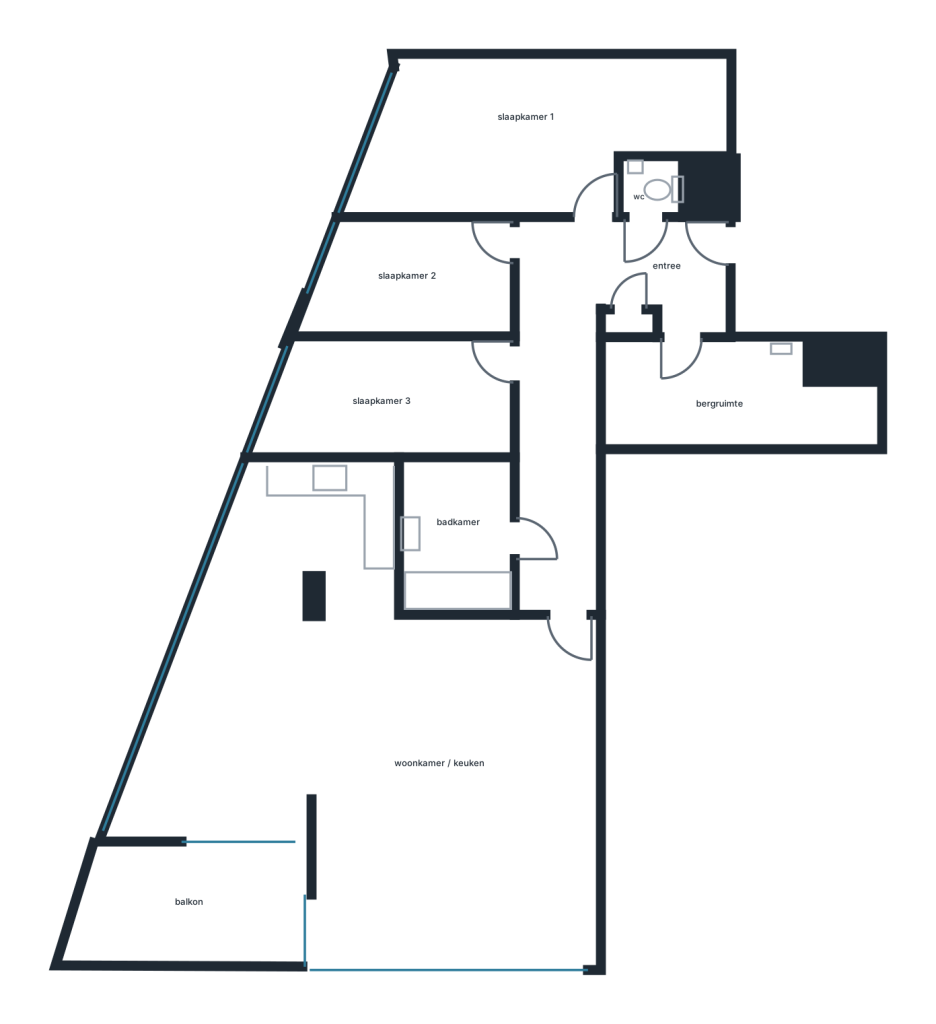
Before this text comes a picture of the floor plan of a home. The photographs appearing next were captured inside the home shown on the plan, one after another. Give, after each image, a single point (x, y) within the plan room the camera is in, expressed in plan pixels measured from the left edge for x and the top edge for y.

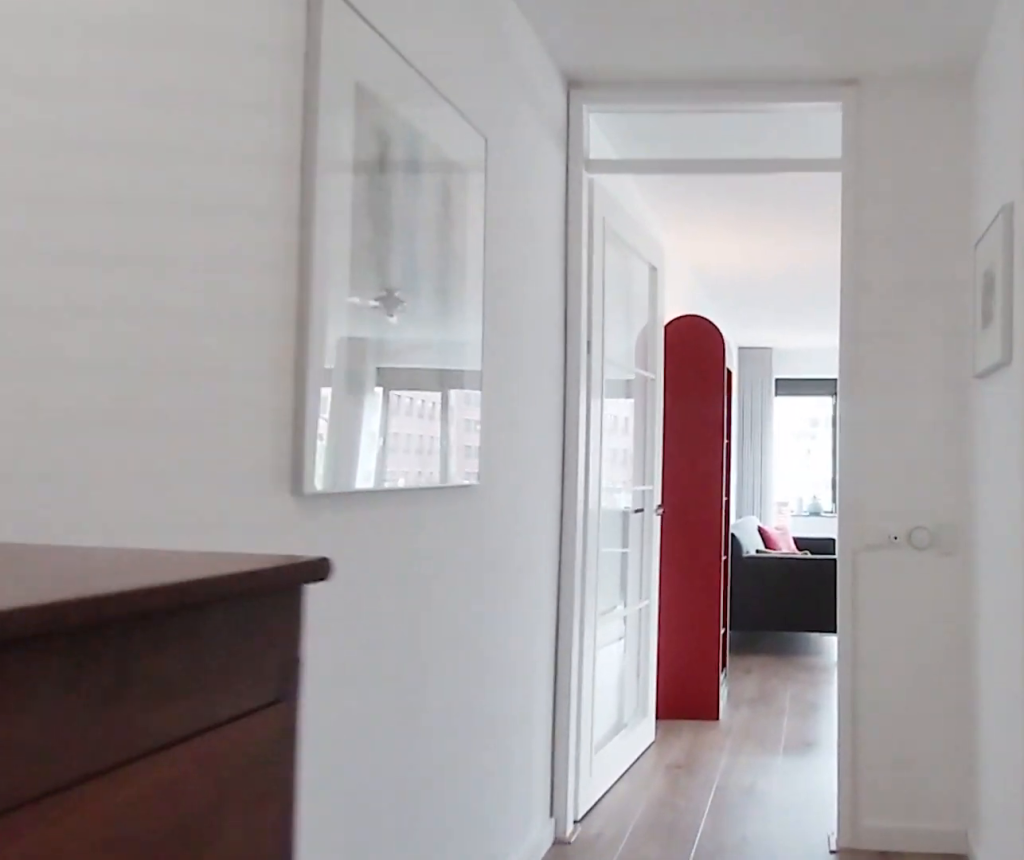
(589, 369)
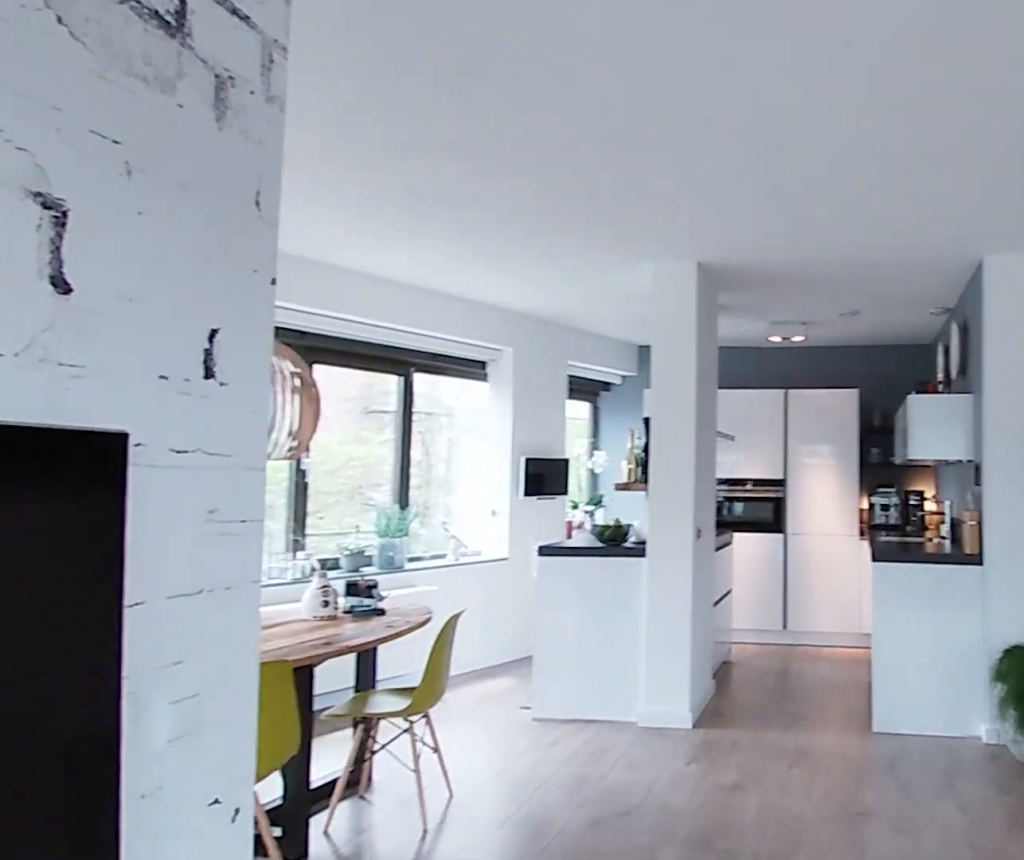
(469, 806)
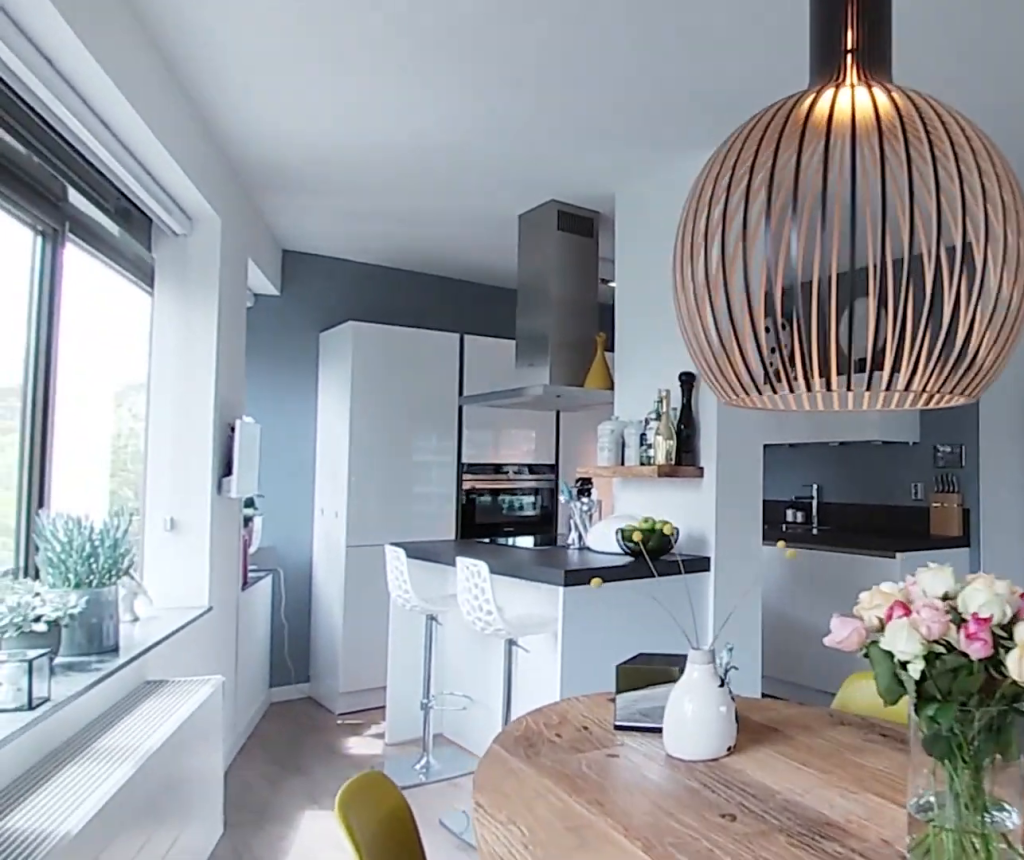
(262, 655)
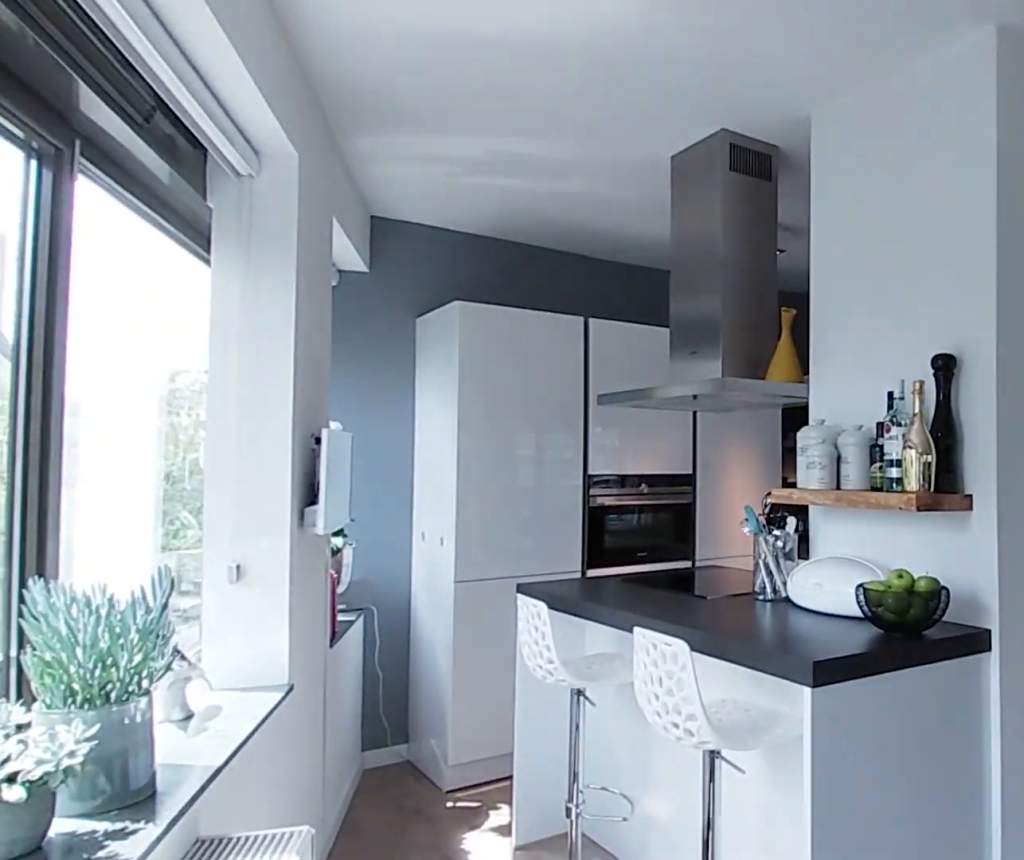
(262, 655)
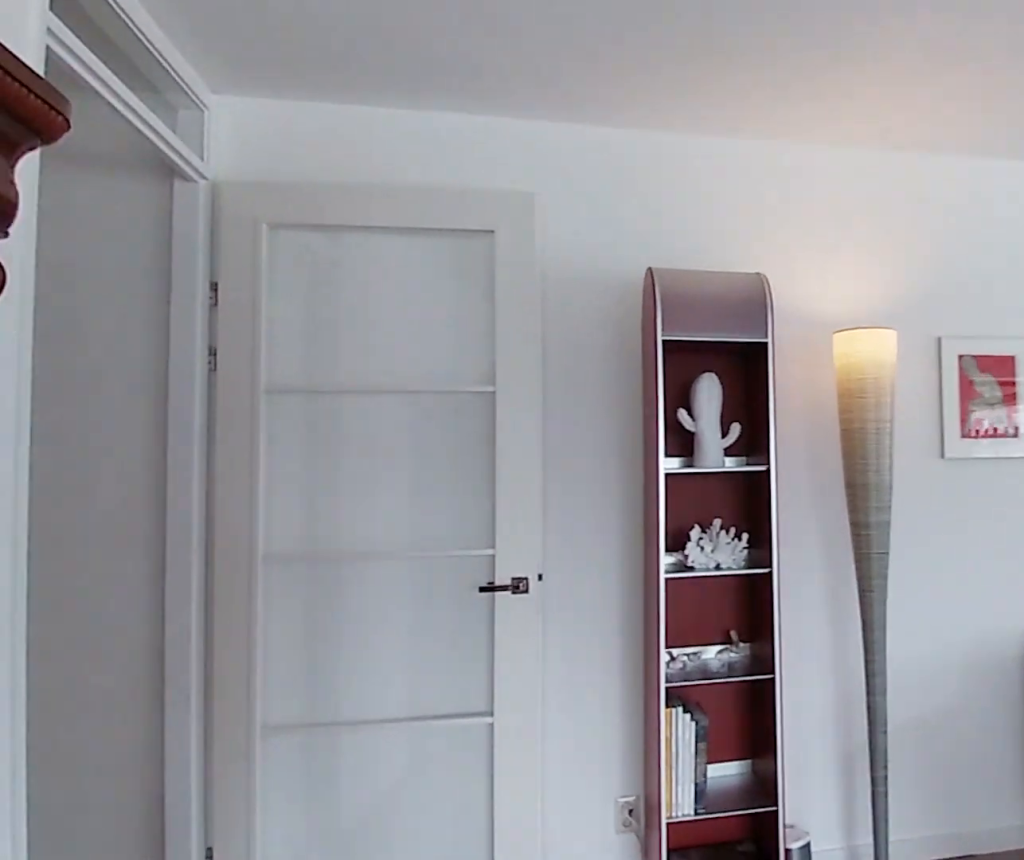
(469, 806)
